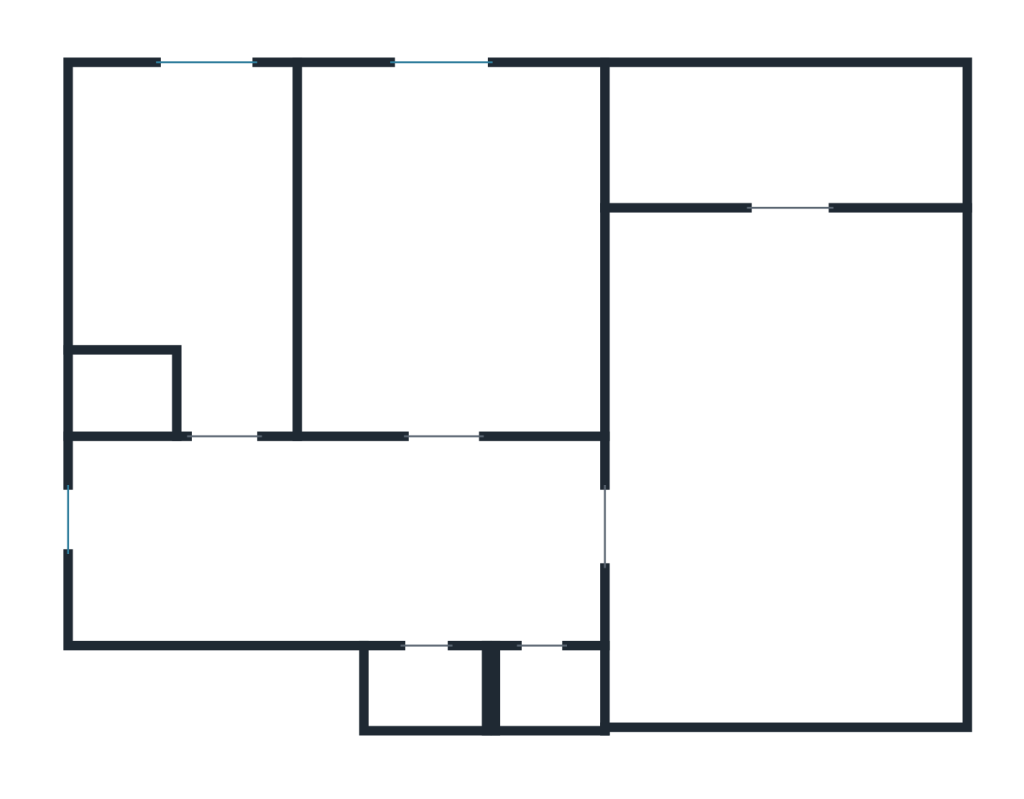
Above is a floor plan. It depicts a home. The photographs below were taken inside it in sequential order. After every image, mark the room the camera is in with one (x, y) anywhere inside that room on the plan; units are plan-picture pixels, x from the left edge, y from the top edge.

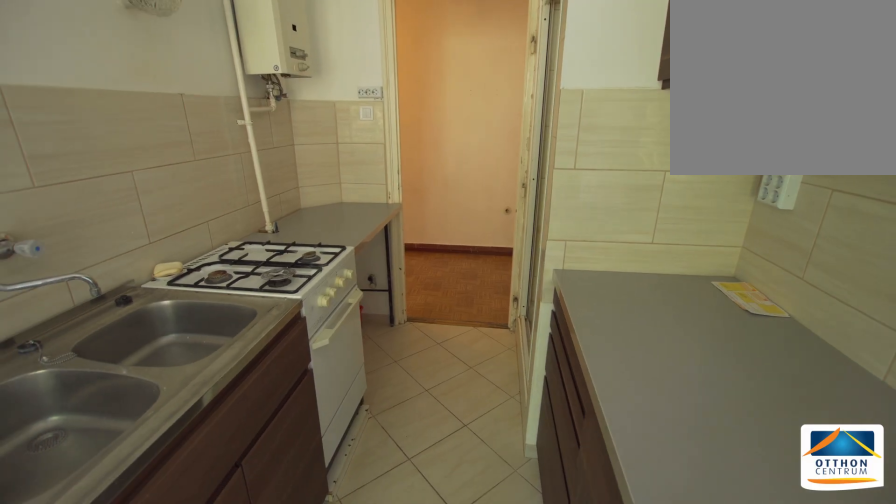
(170, 237)
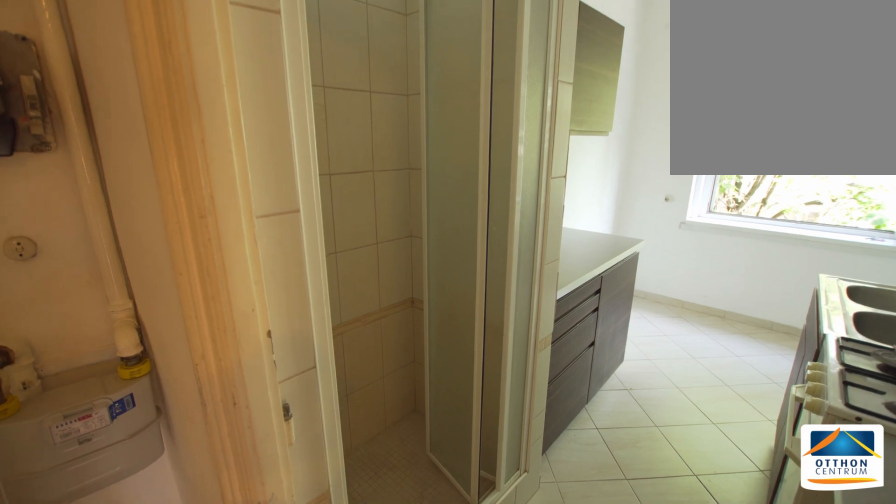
(170, 237)
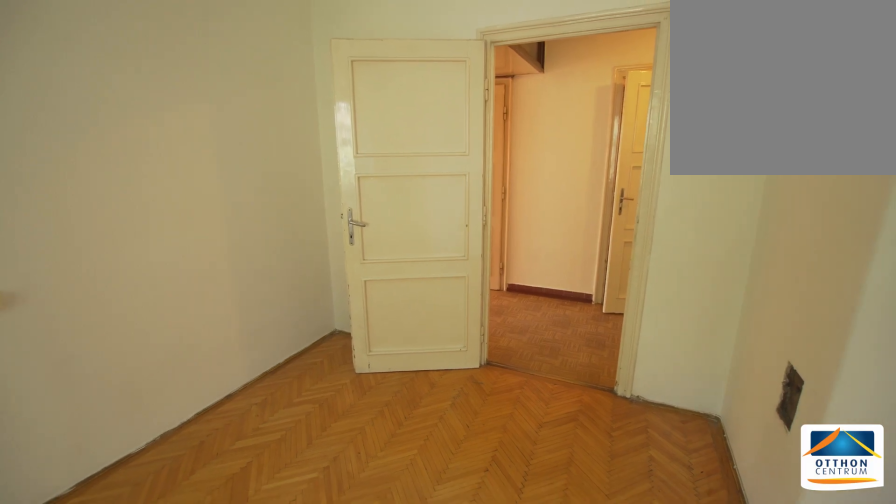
(453, 237)
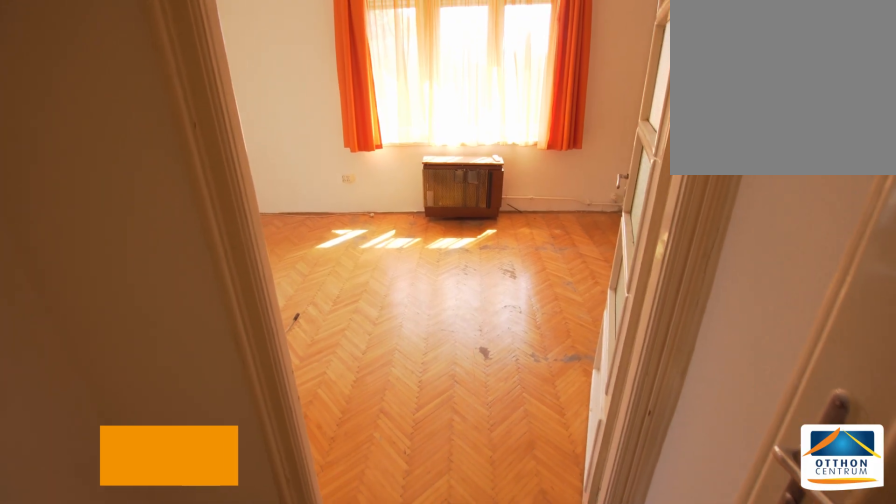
(787, 422)
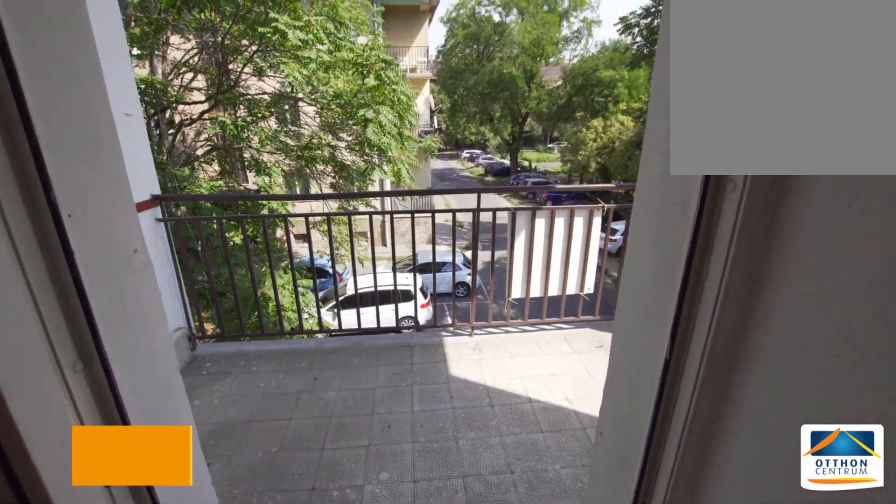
(787, 138)
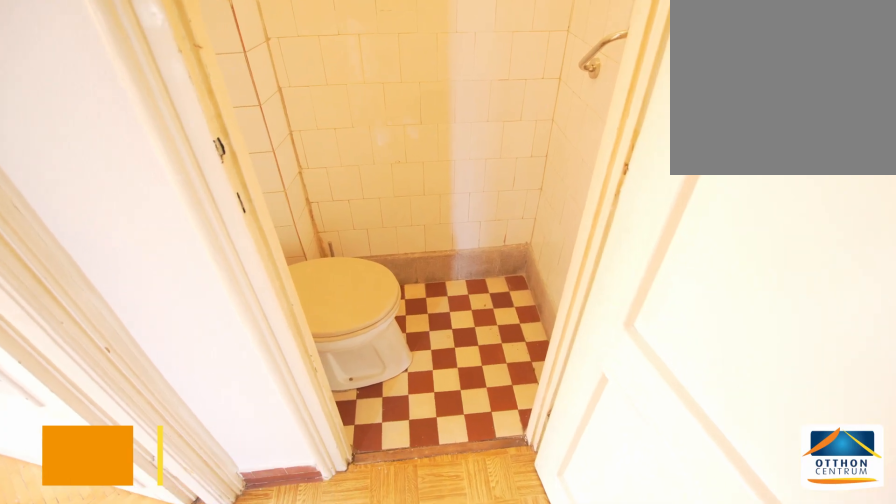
(548, 688)
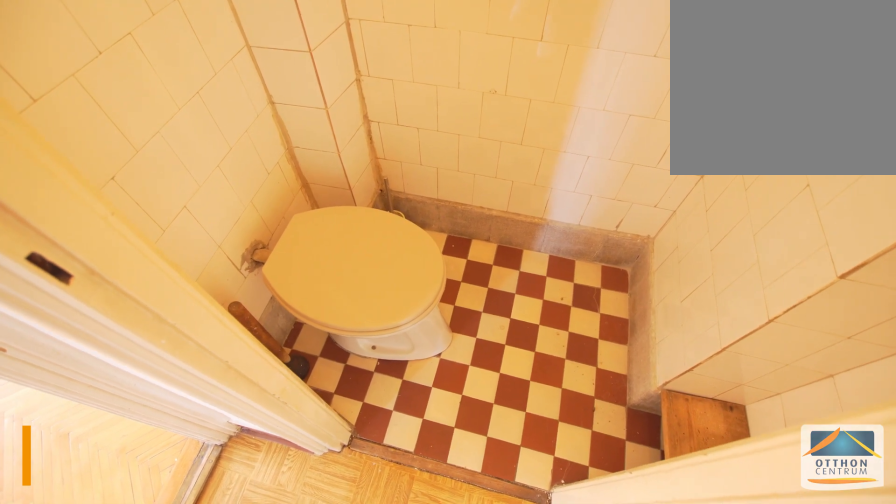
(548, 687)
